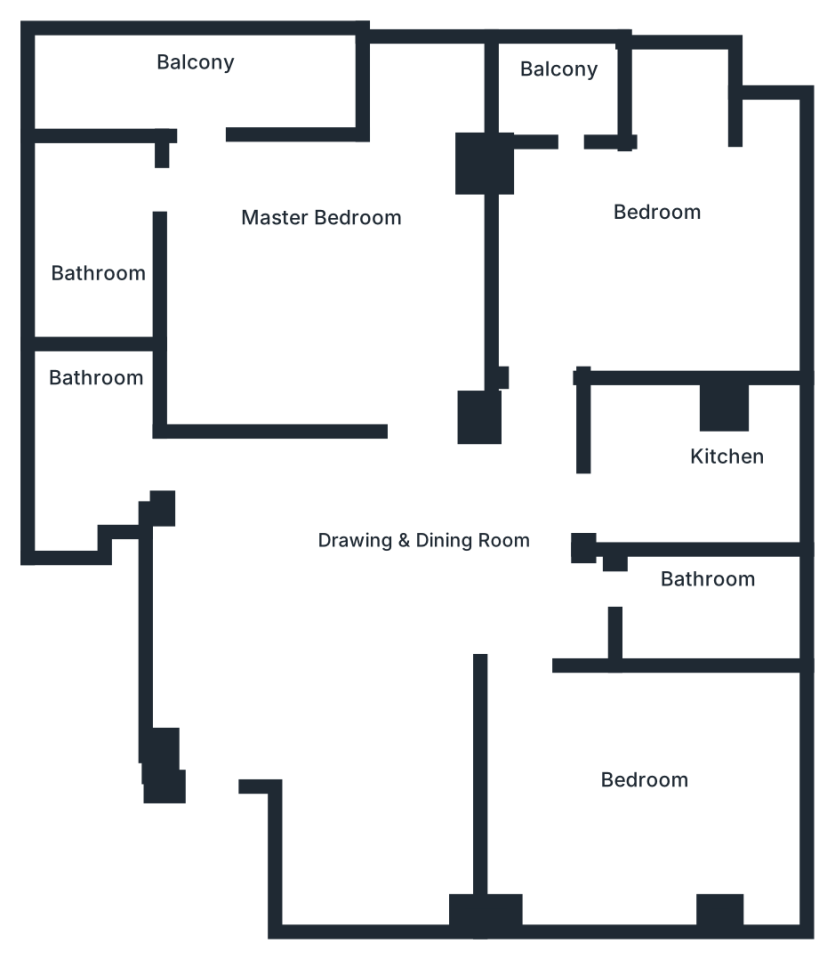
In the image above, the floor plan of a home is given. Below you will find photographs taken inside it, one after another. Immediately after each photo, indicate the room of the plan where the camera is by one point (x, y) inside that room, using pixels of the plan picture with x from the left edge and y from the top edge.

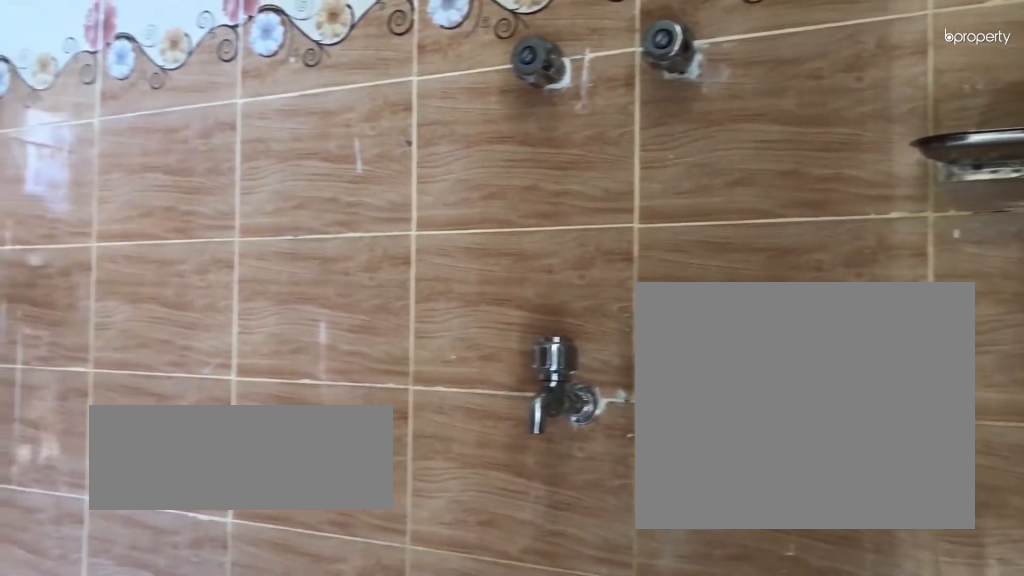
(113, 257)
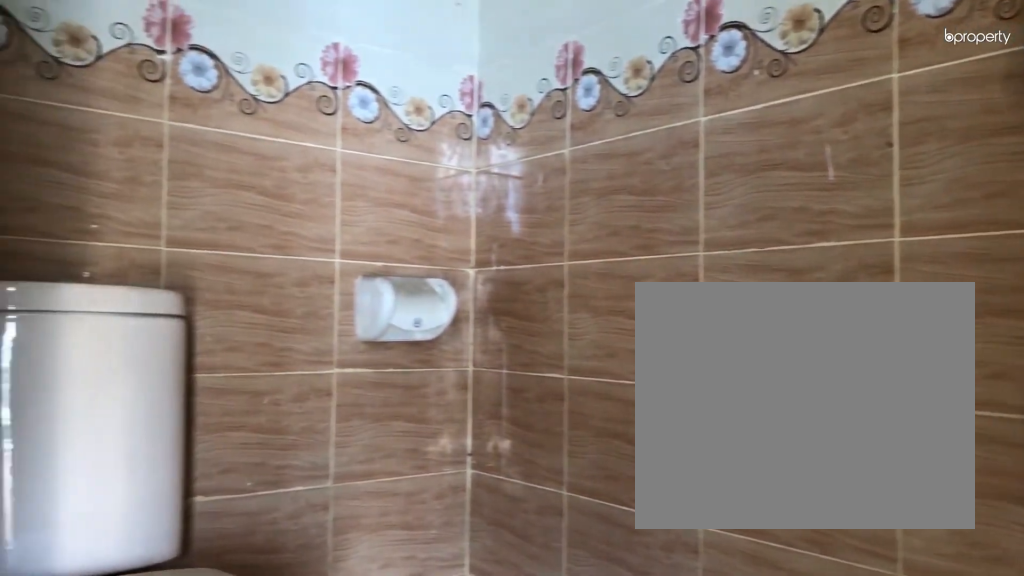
(113, 257)
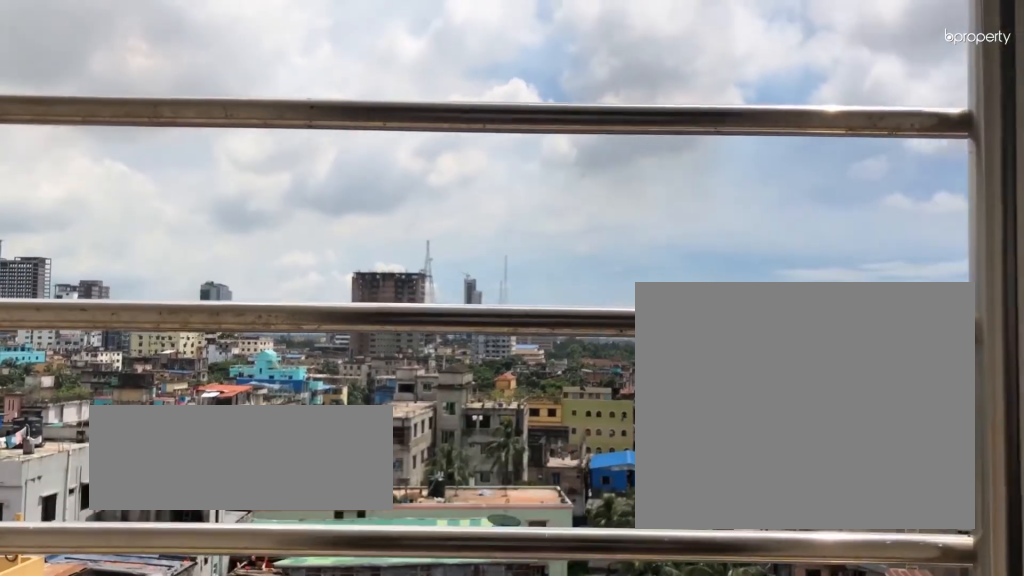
(177, 83)
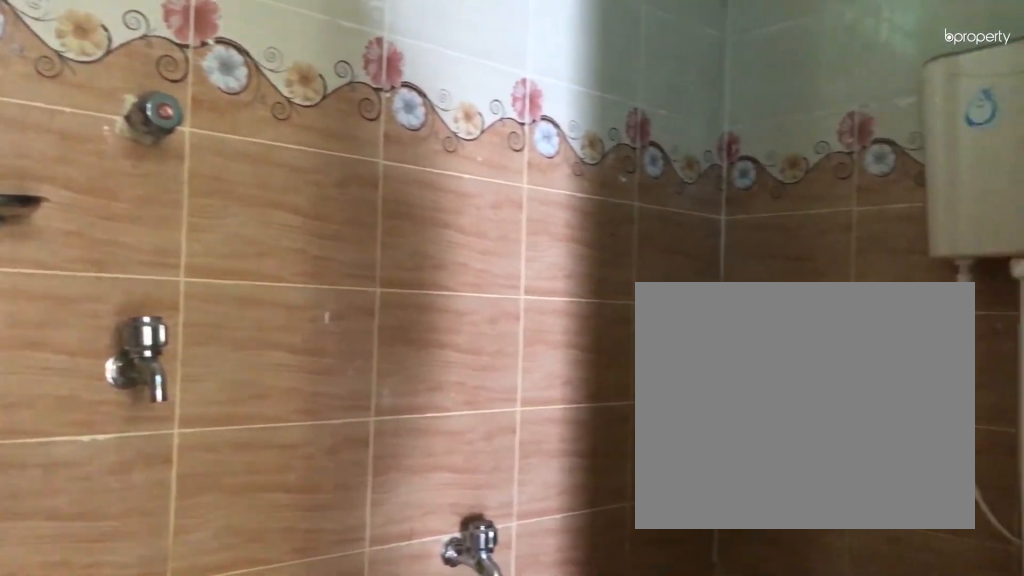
(86, 411)
